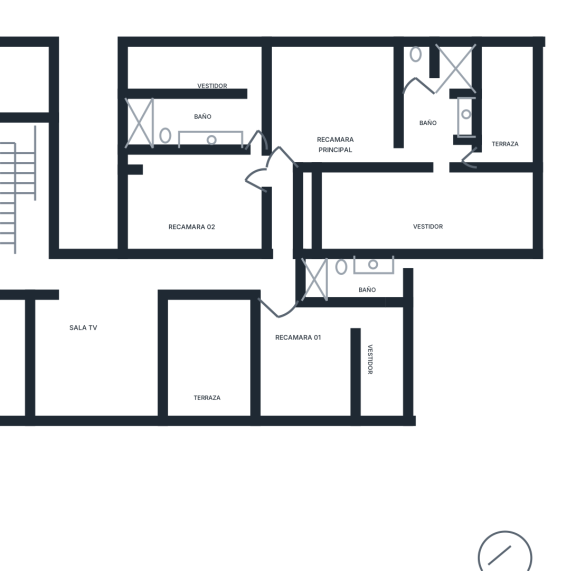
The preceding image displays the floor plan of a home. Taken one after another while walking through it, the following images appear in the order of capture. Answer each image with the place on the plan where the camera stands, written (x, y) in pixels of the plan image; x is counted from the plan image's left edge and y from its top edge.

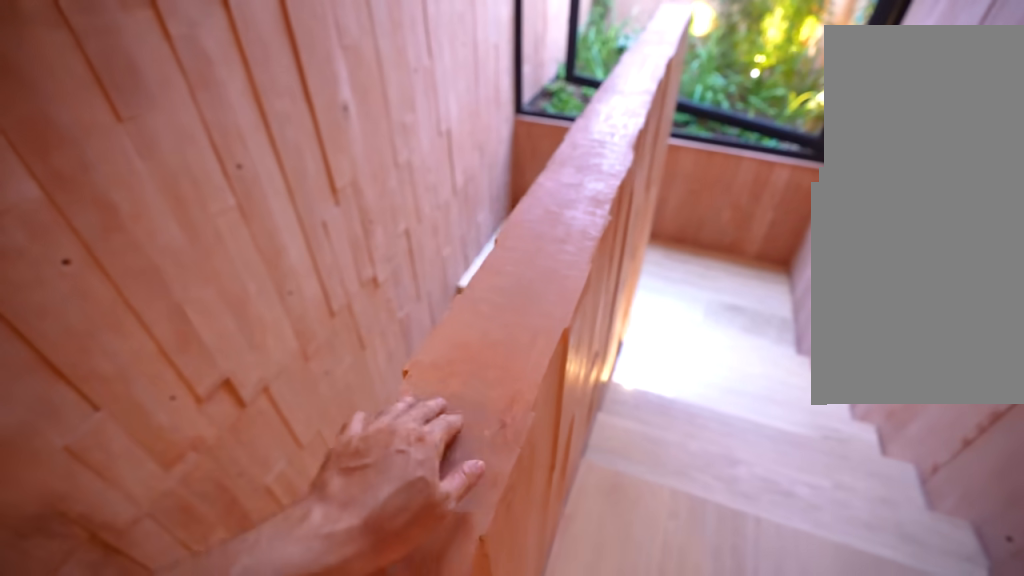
(26, 261)
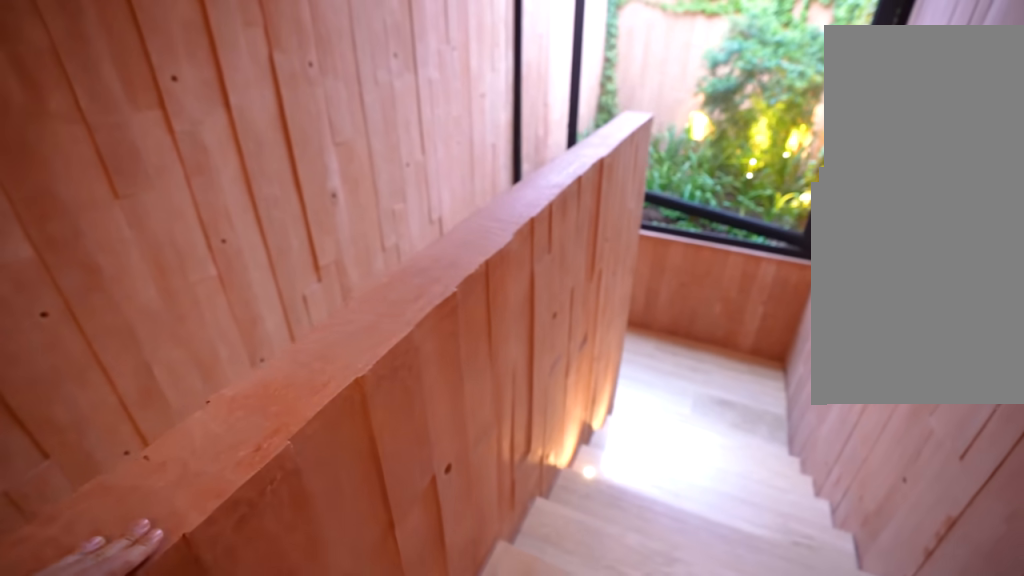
(27, 260)
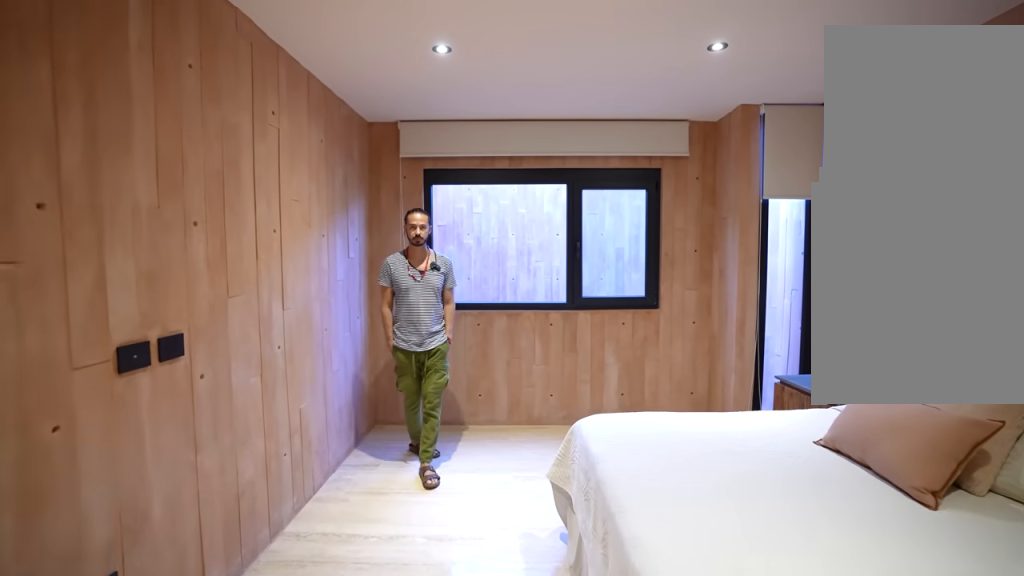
(249, 184)
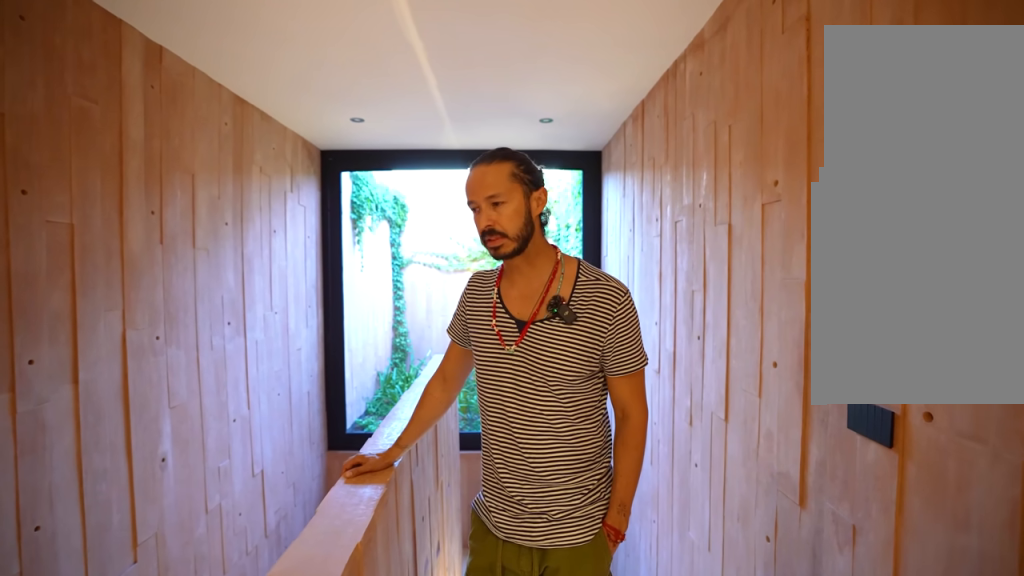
(68, 282)
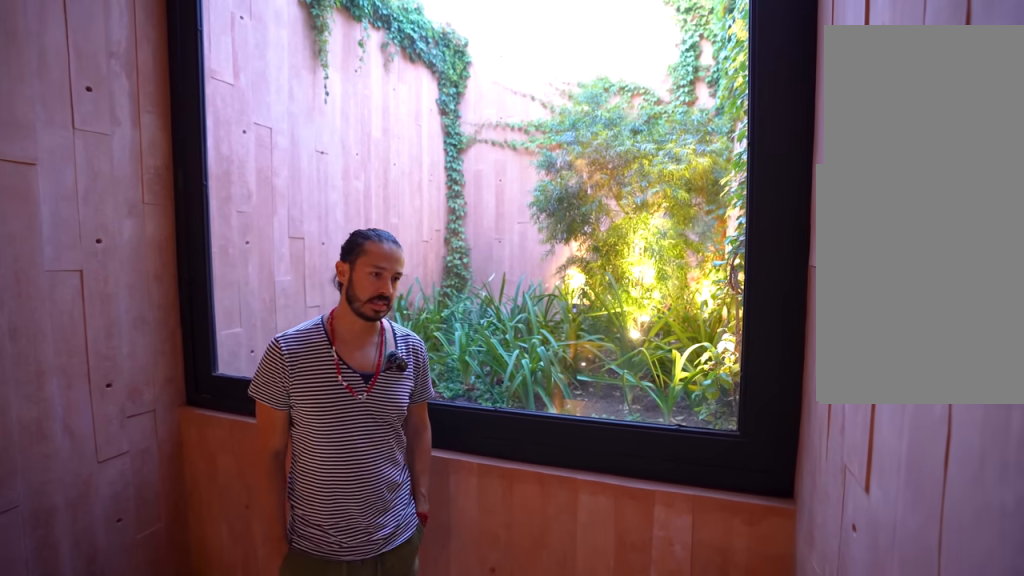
(37, 178)
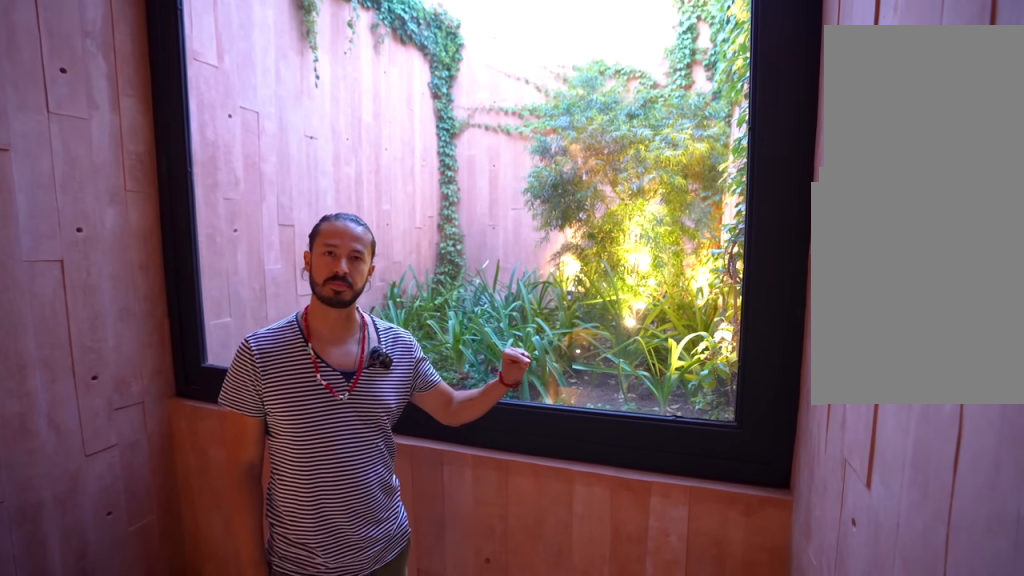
(33, 168)
